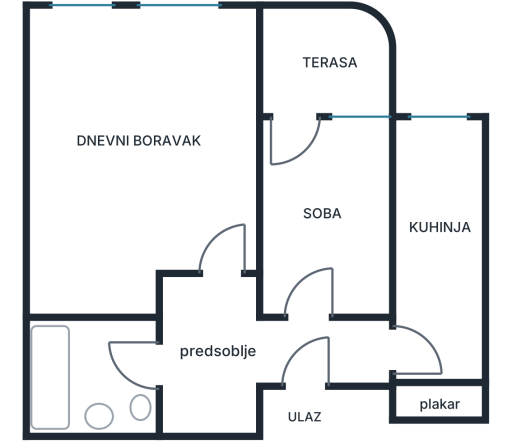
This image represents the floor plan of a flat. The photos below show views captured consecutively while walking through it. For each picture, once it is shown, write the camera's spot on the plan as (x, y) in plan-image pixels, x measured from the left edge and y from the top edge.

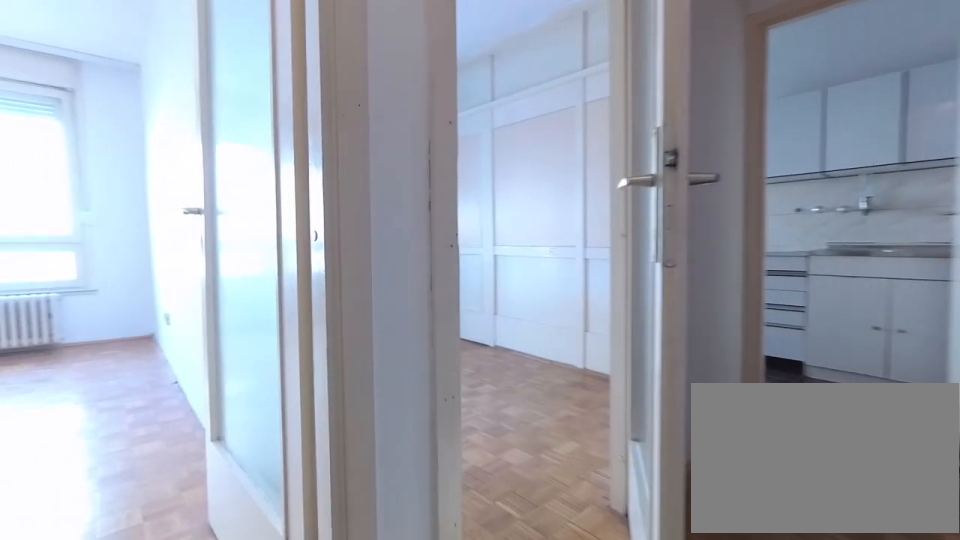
(242, 351)
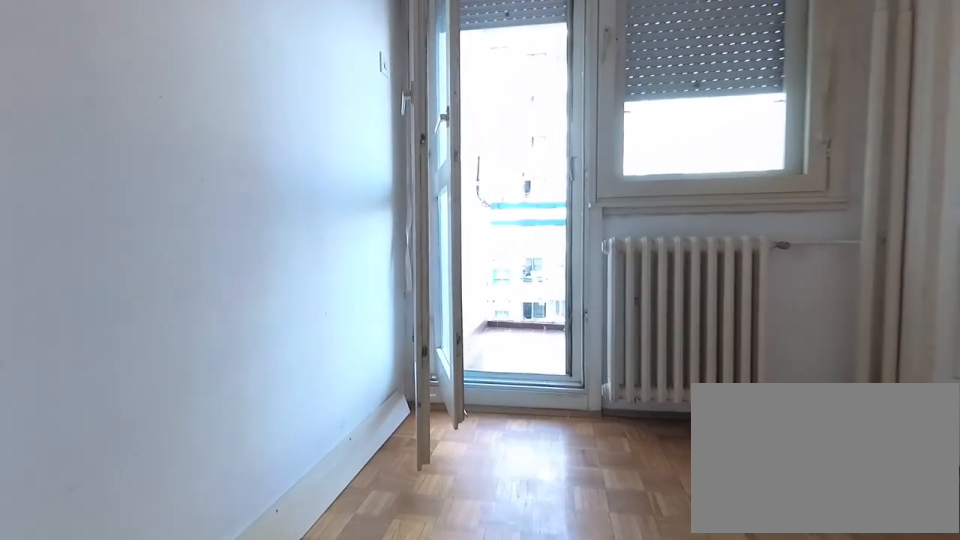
(304, 254)
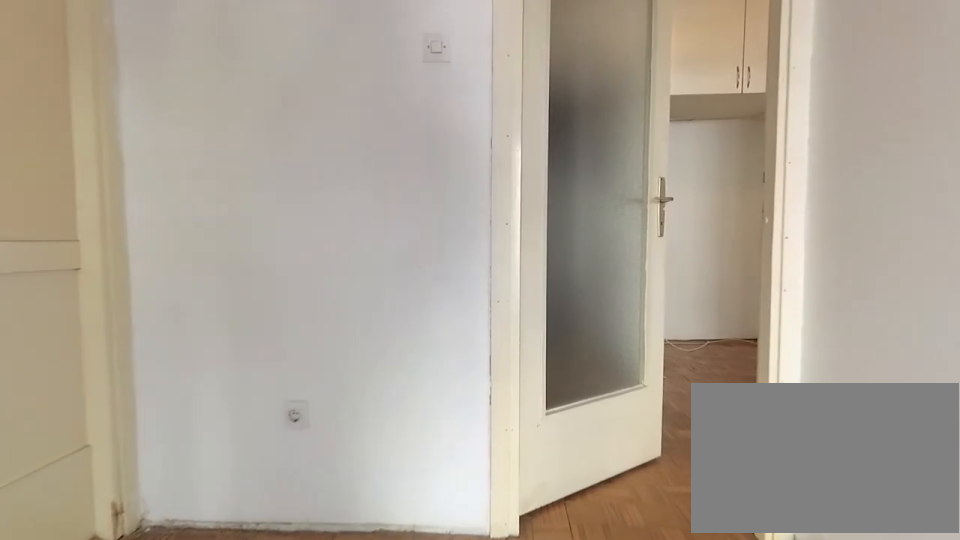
(306, 205)
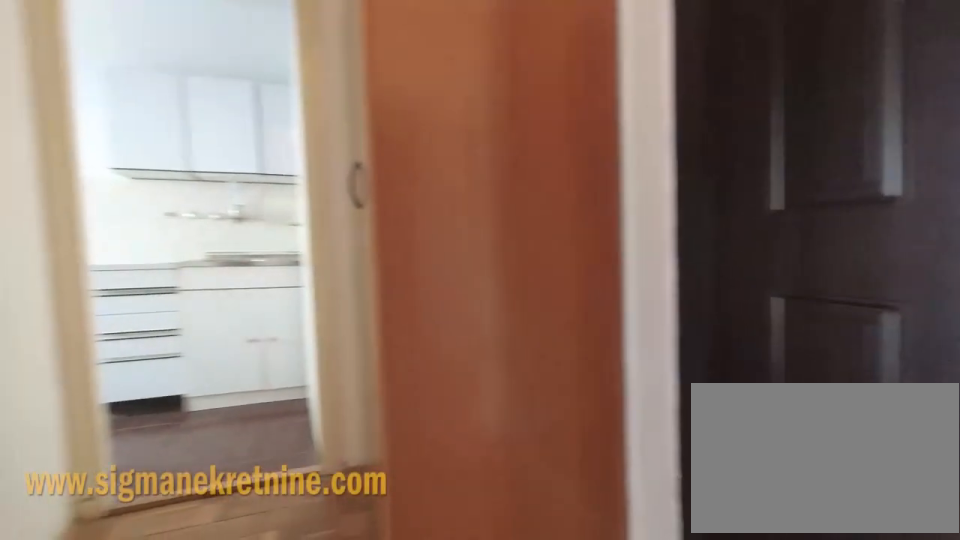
(280, 330)
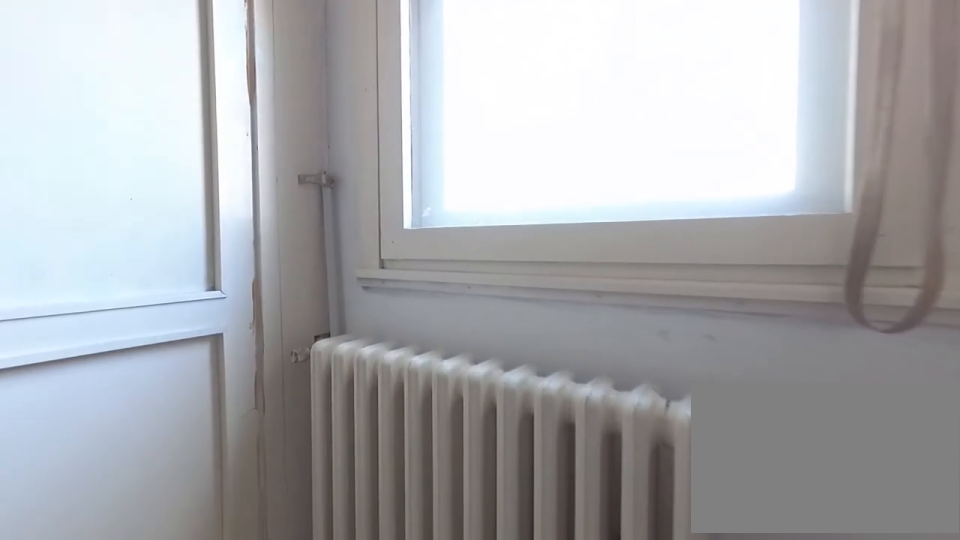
(437, 172)
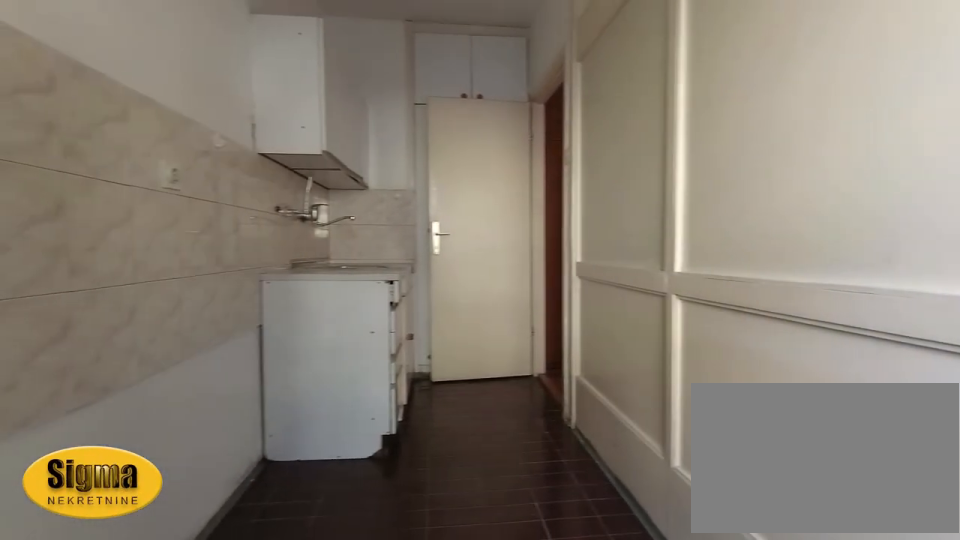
(445, 133)
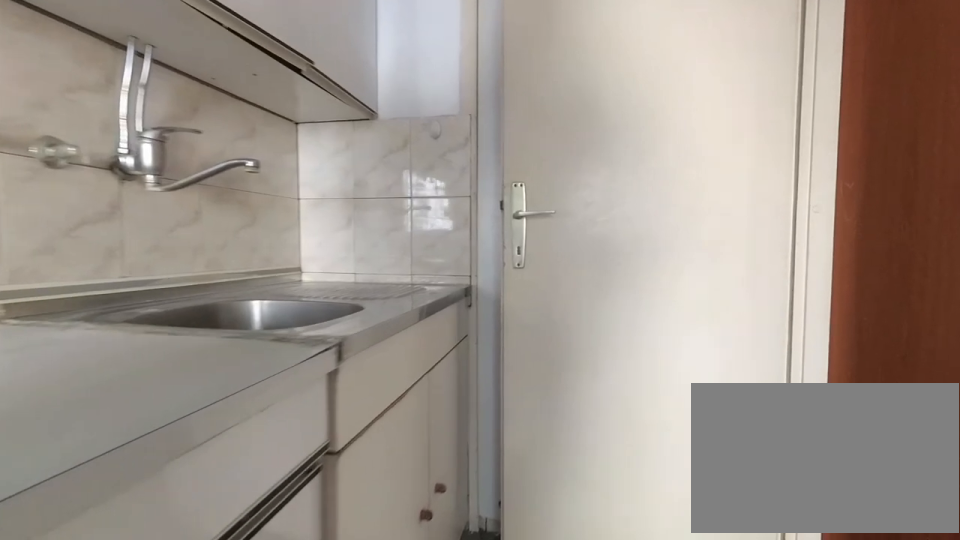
(437, 289)
